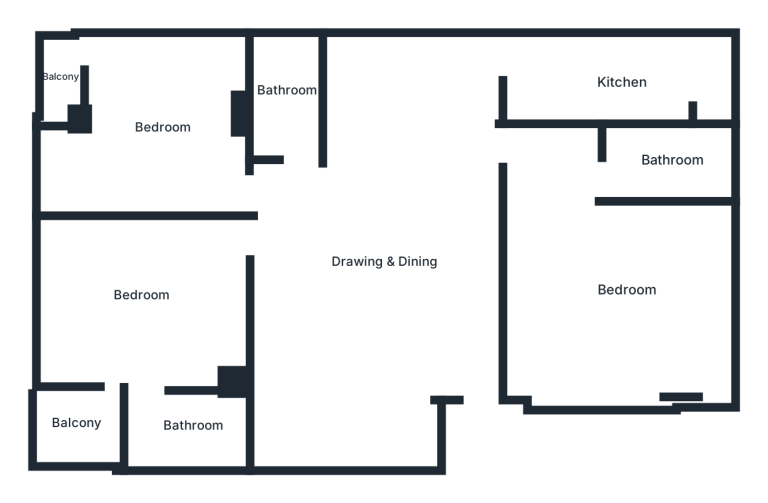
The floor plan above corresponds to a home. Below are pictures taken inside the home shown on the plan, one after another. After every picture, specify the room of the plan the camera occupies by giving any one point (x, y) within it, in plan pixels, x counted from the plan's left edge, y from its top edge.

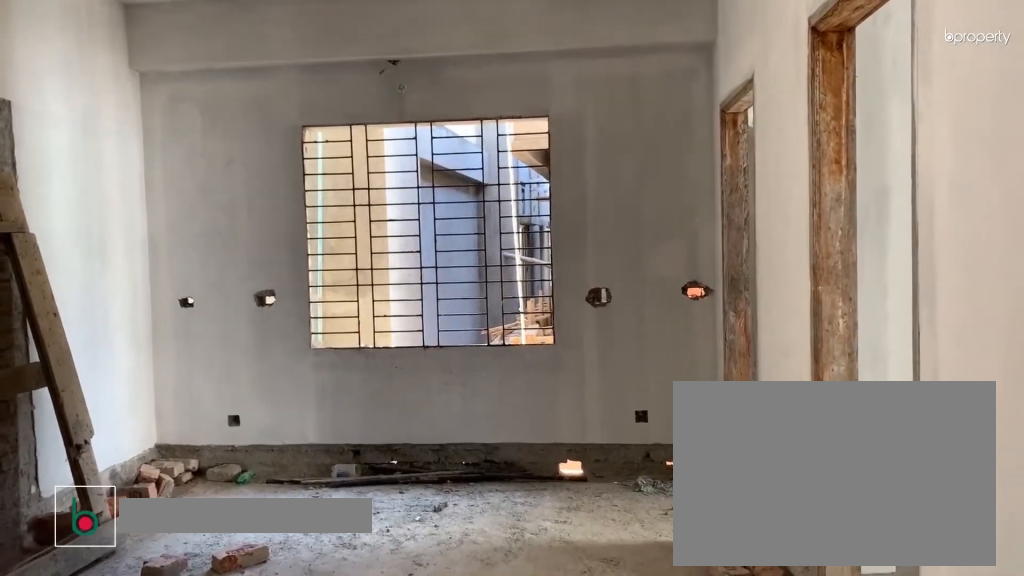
(386, 260)
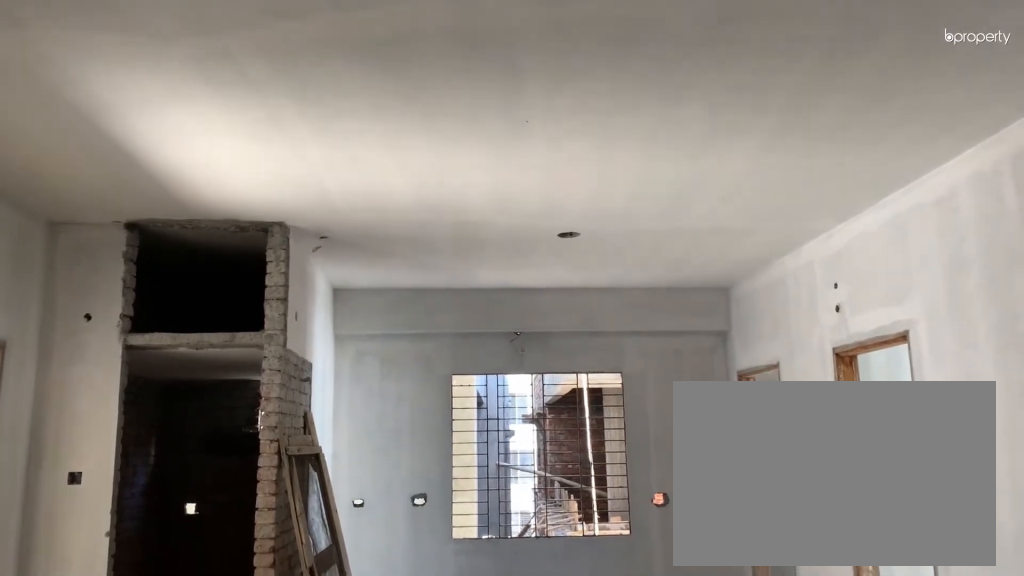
(386, 260)
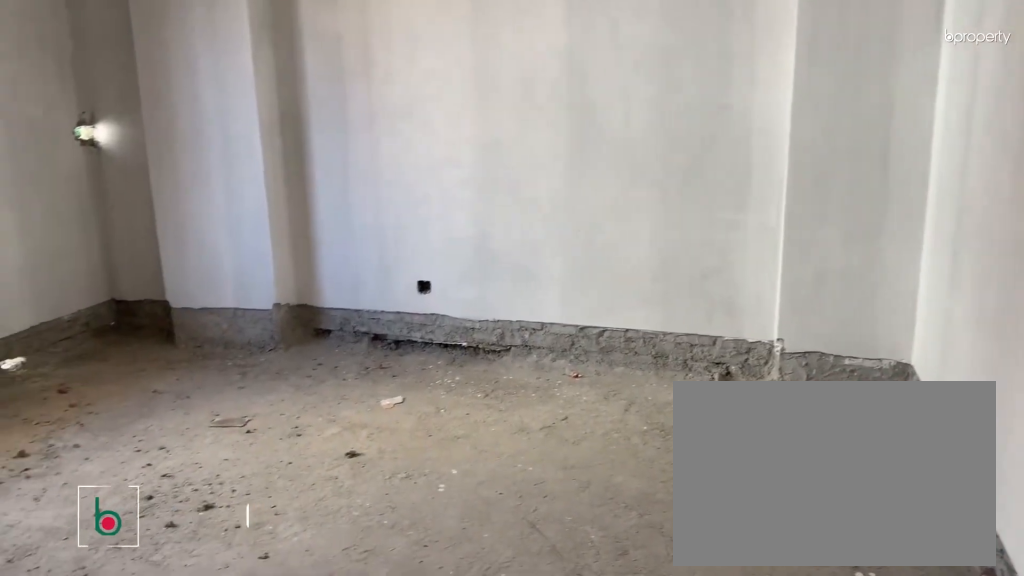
(626, 288)
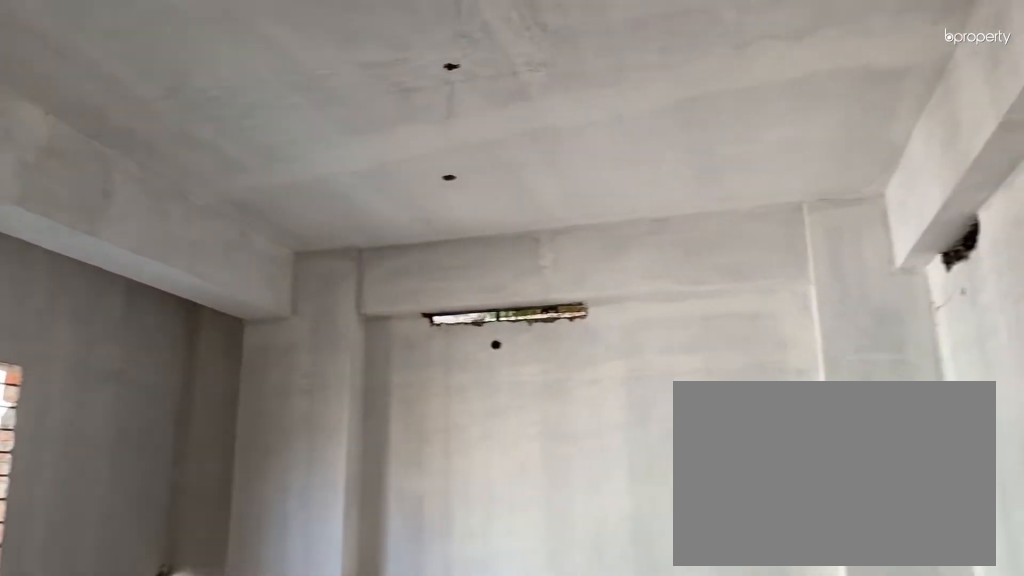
(626, 288)
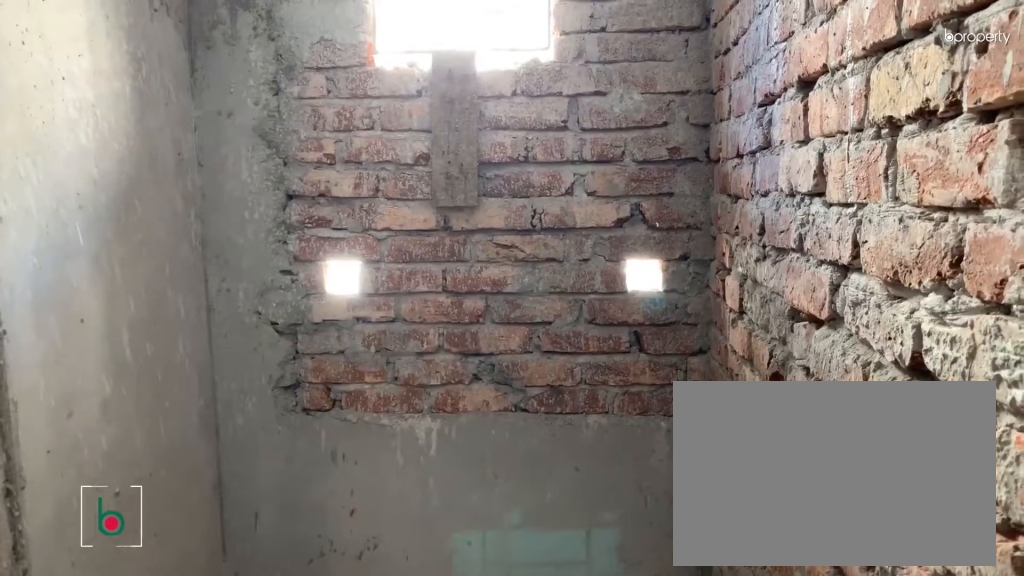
(674, 156)
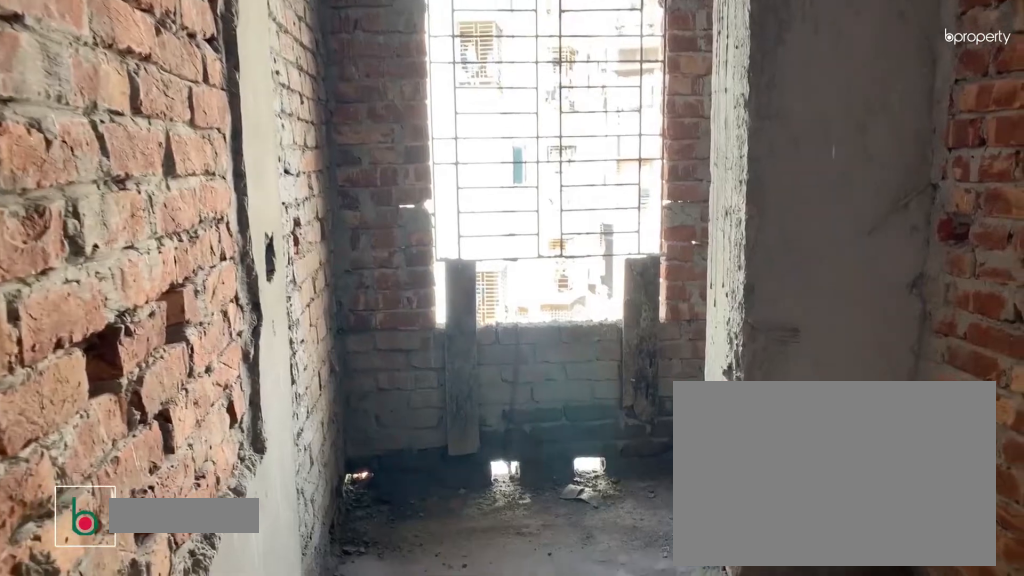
(615, 83)
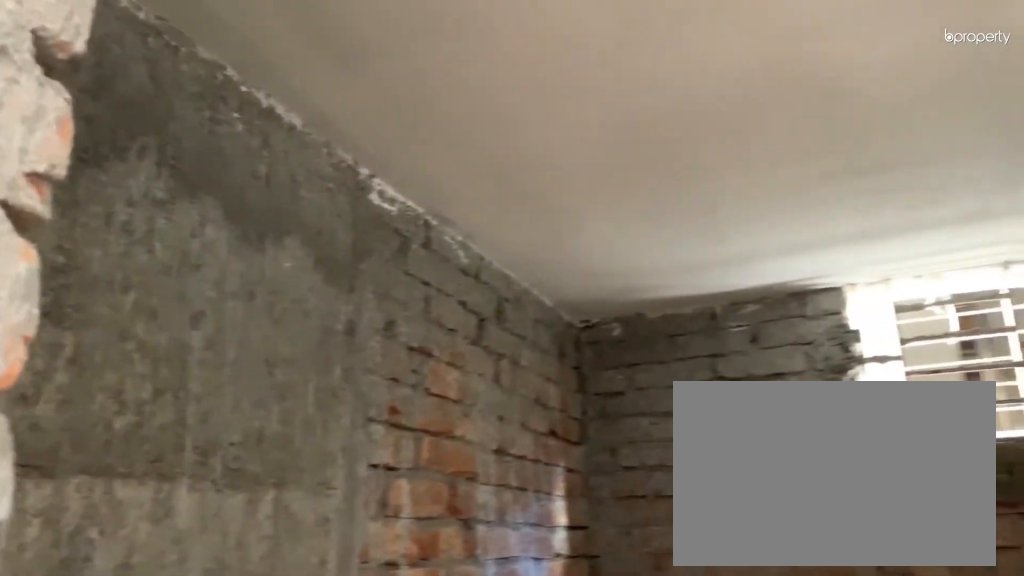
(285, 83)
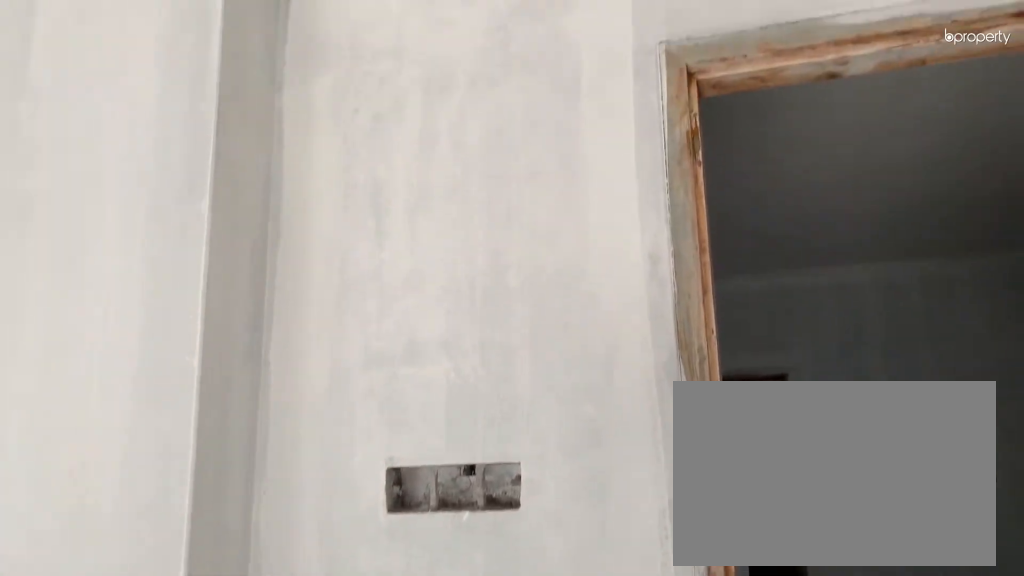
(164, 125)
